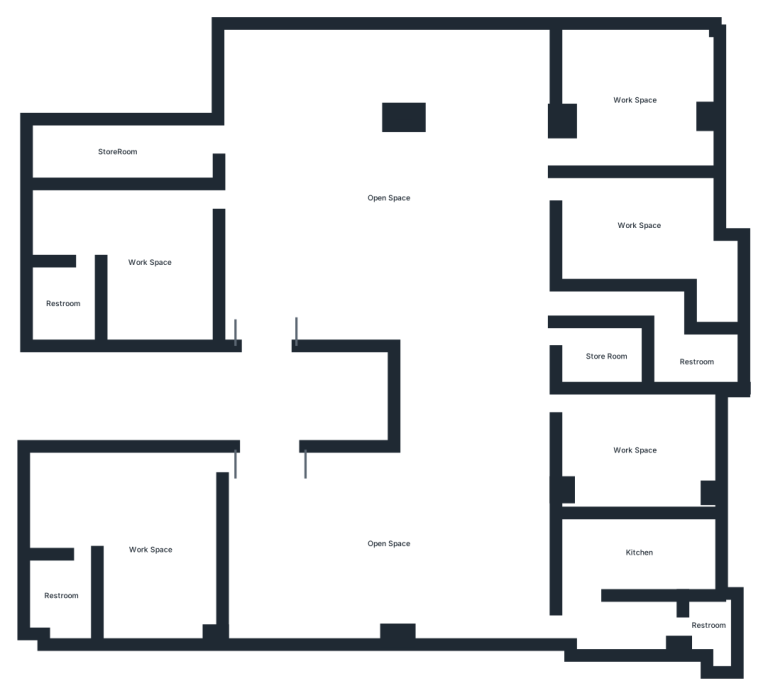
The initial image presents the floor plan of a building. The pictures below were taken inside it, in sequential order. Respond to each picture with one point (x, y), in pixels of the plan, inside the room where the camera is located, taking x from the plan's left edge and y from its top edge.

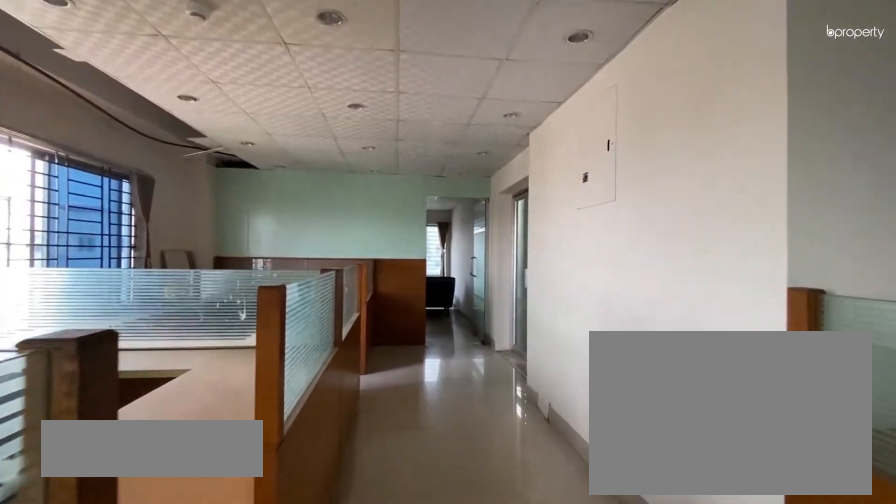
(395, 548)
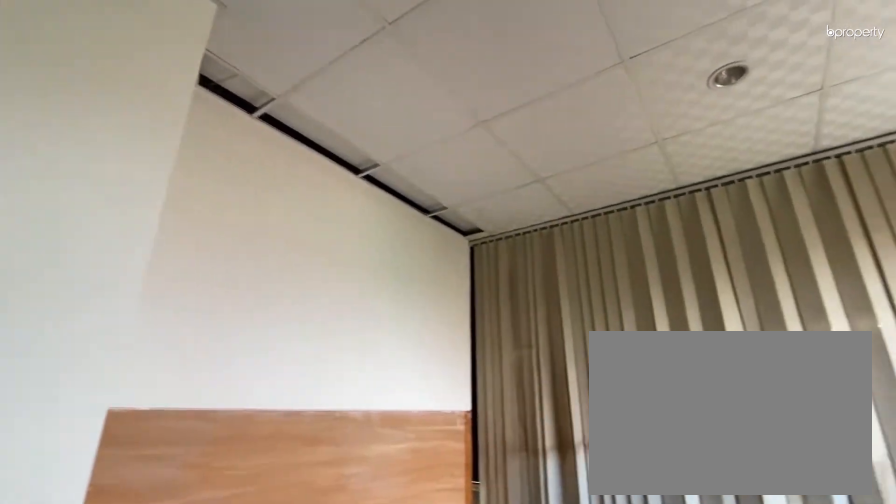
(631, 98)
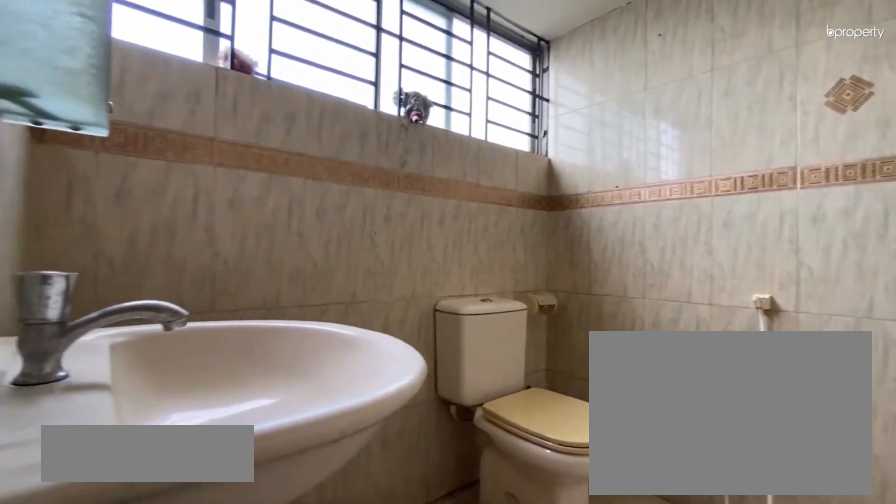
(694, 363)
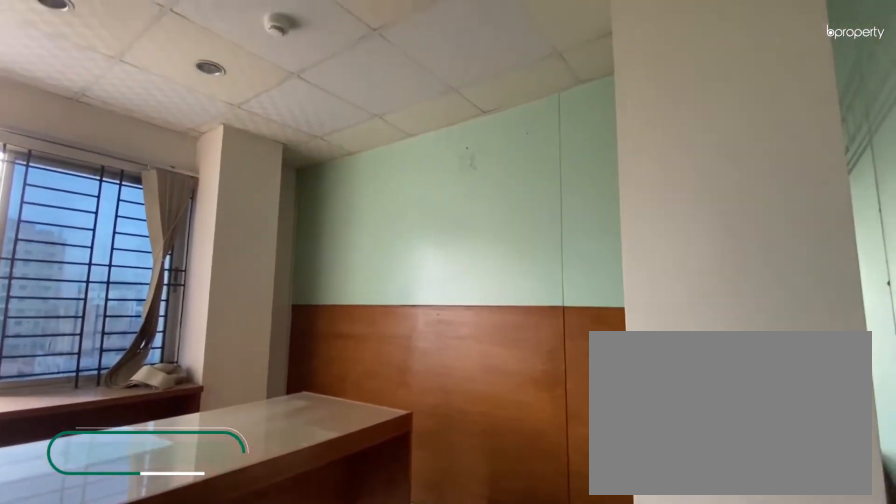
(633, 449)
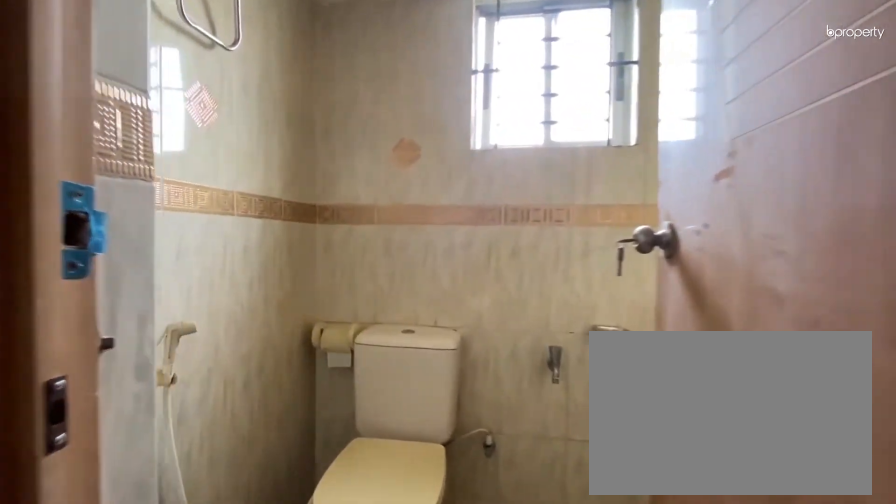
(708, 624)
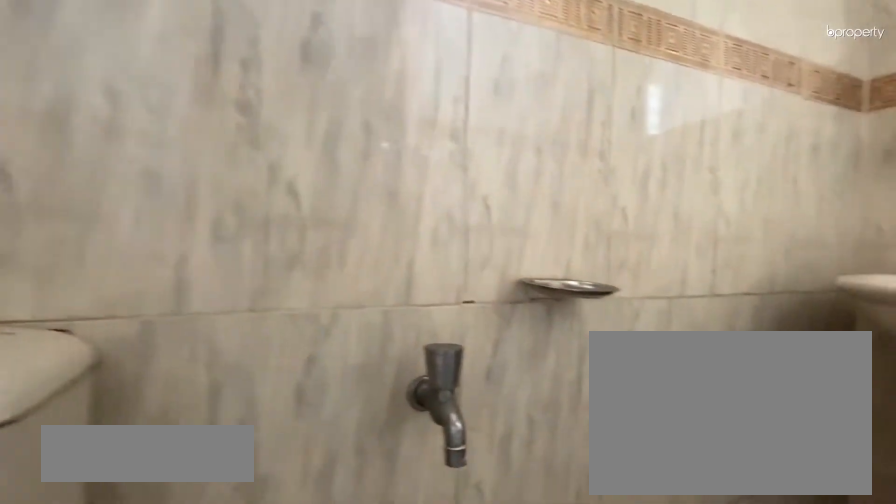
(708, 624)
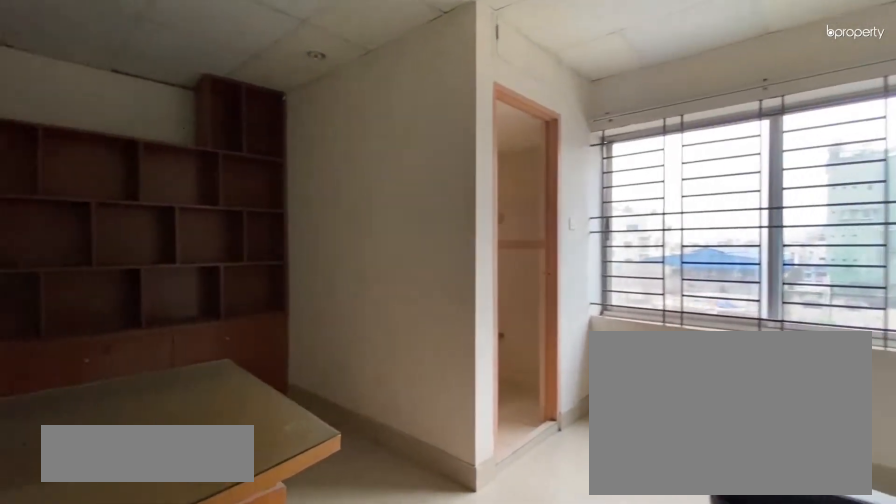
(148, 551)
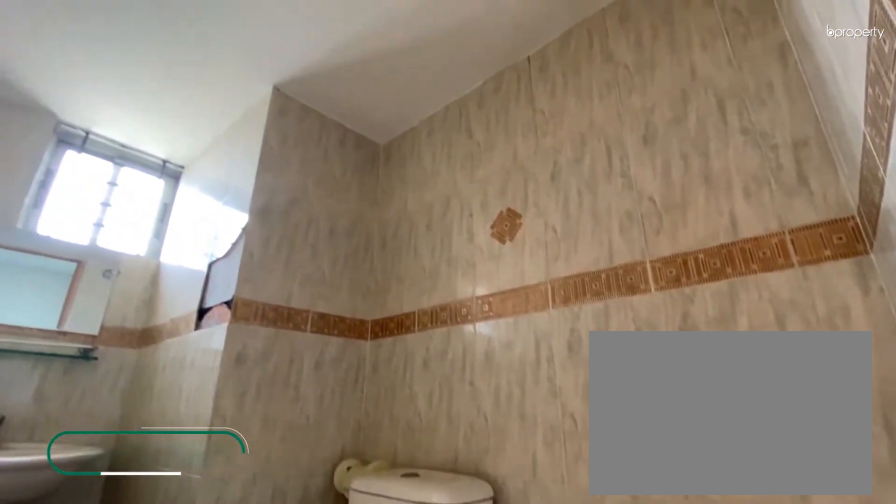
(61, 594)
